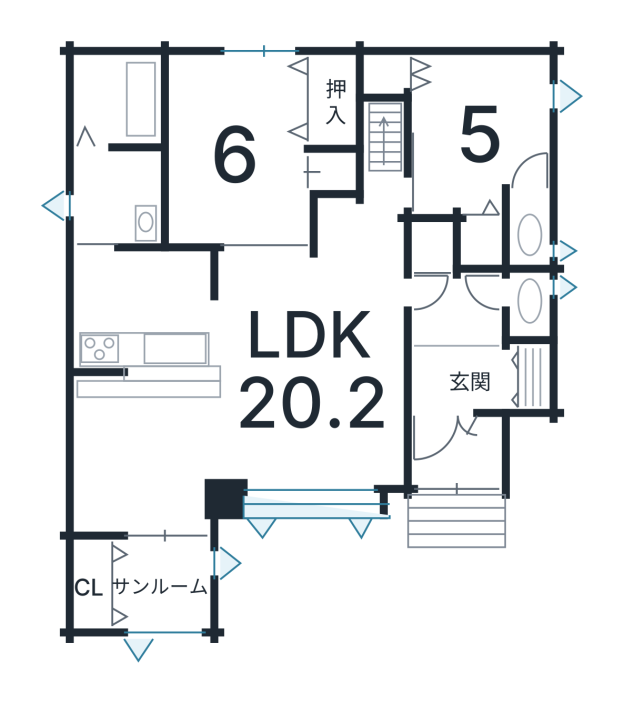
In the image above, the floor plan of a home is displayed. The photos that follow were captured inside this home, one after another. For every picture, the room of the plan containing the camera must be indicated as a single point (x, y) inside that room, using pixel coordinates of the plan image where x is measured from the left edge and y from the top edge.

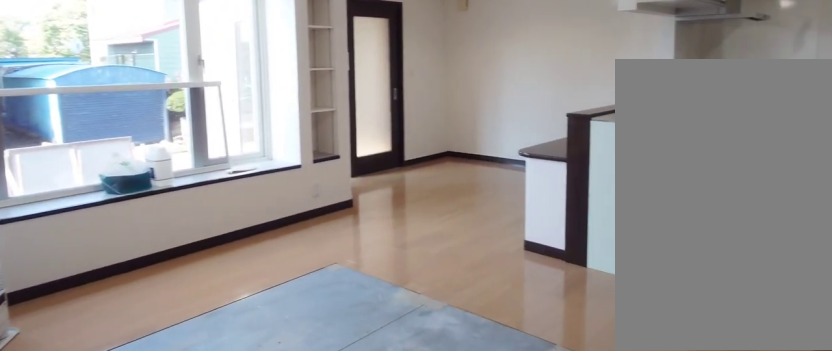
(309, 384)
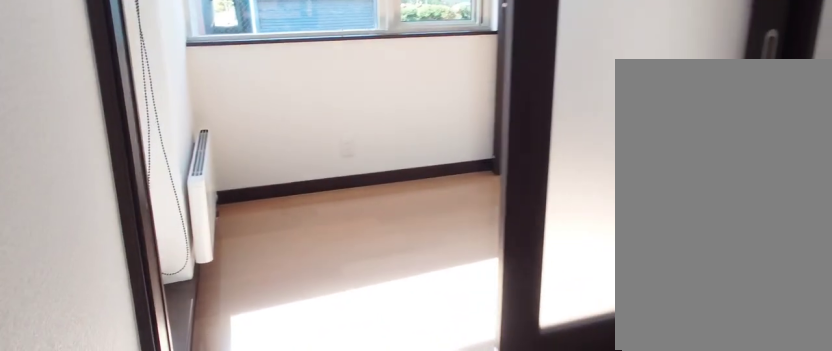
(150, 594)
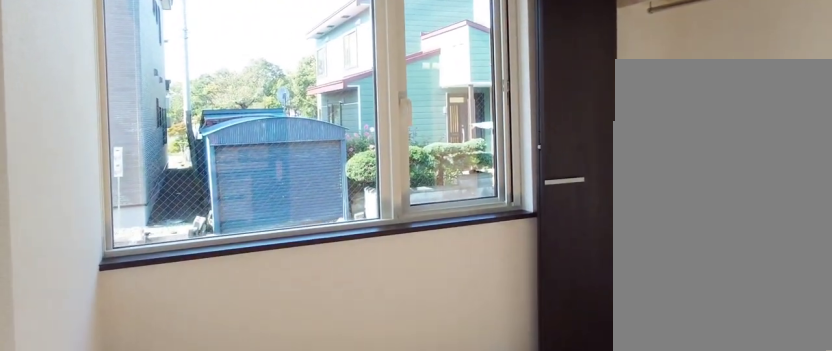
(150, 594)
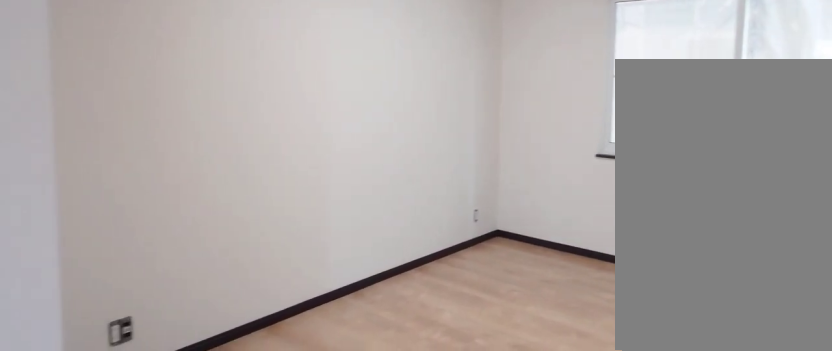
(217, 114)
